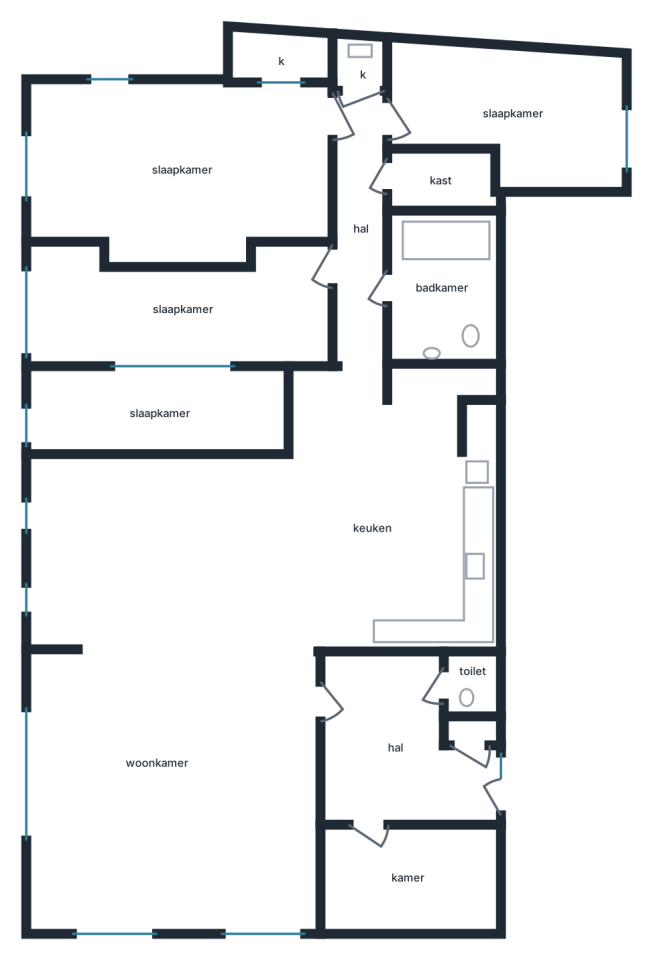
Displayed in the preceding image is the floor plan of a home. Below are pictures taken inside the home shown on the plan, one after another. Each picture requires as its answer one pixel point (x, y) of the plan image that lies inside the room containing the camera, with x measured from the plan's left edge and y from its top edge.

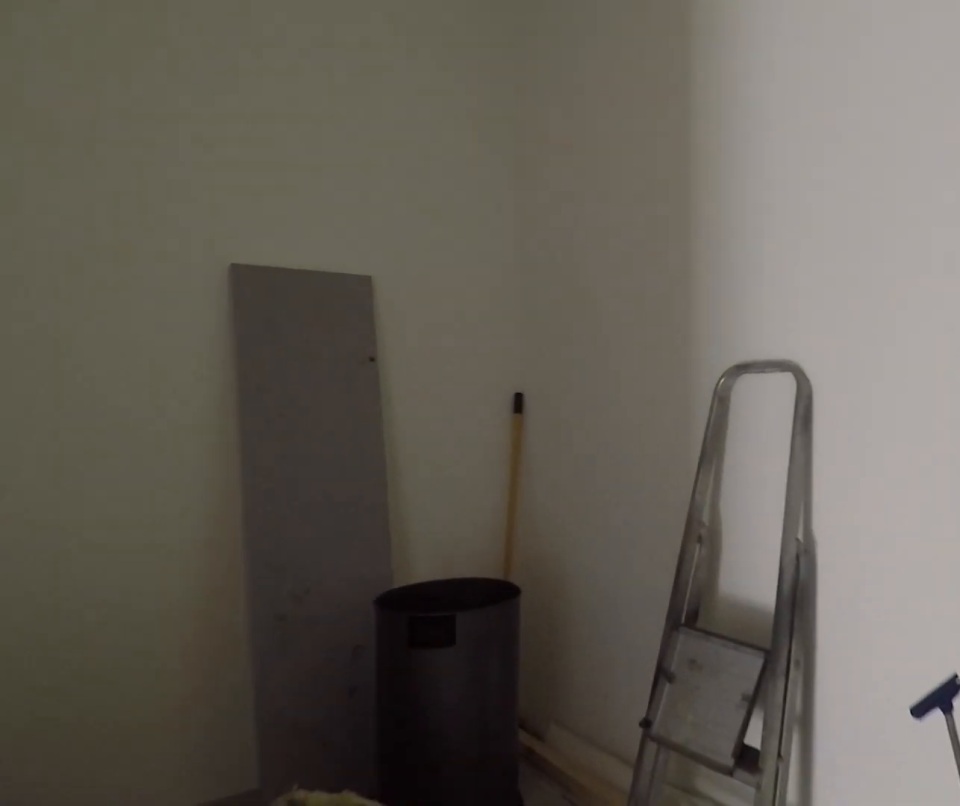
(407, 876)
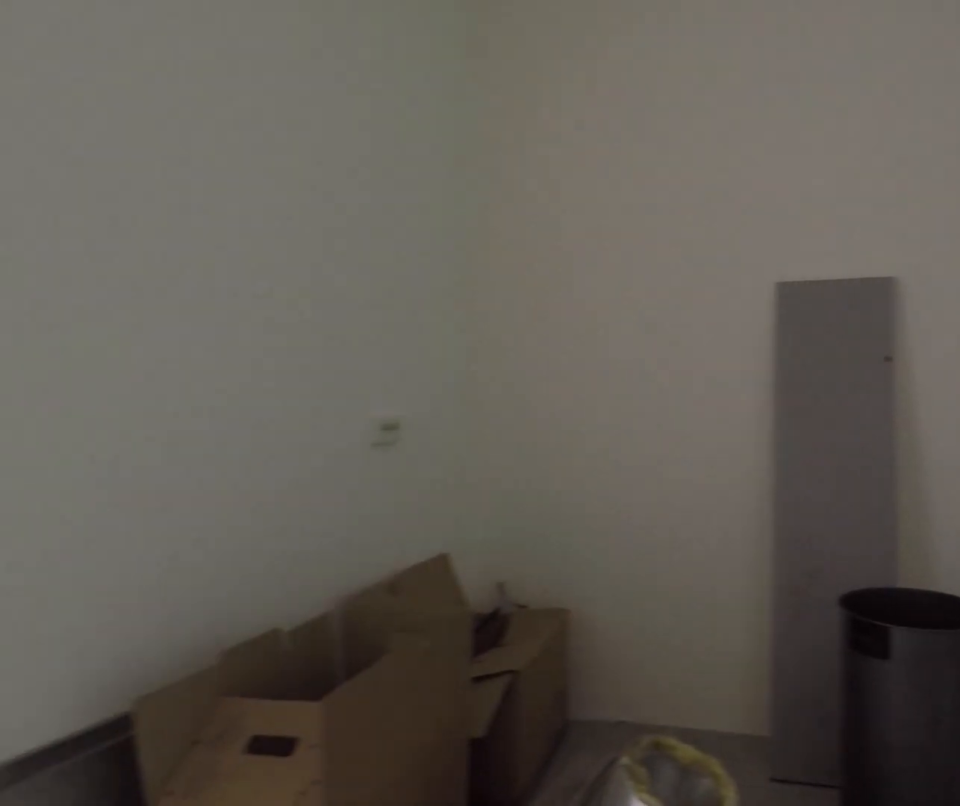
(407, 876)
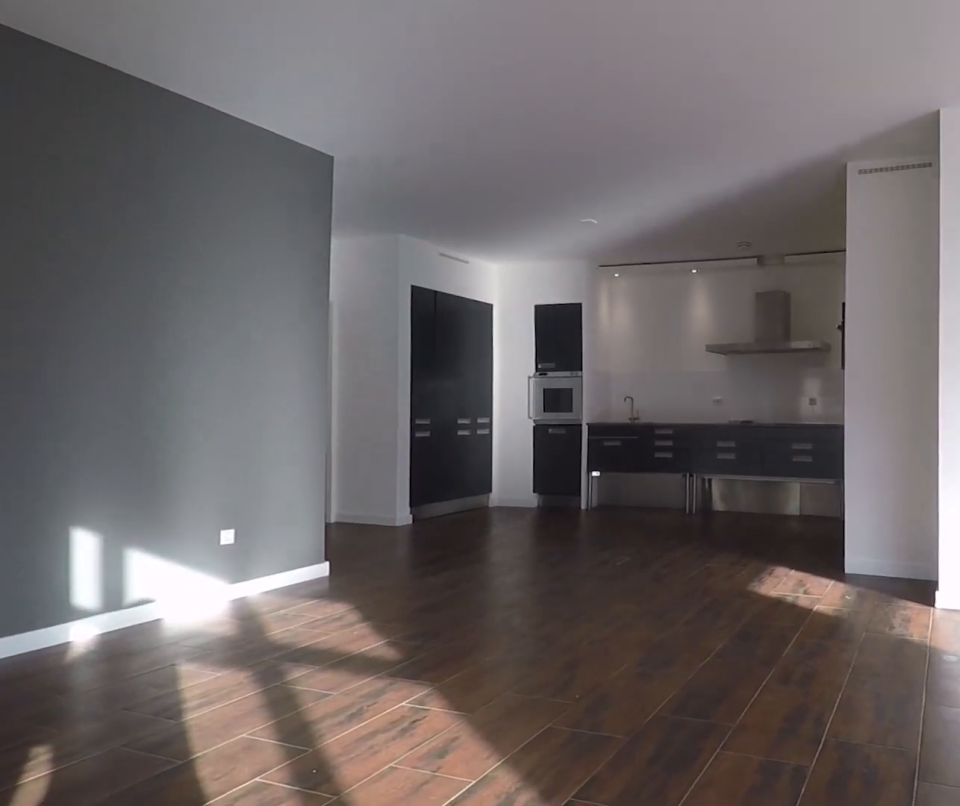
(171, 697)
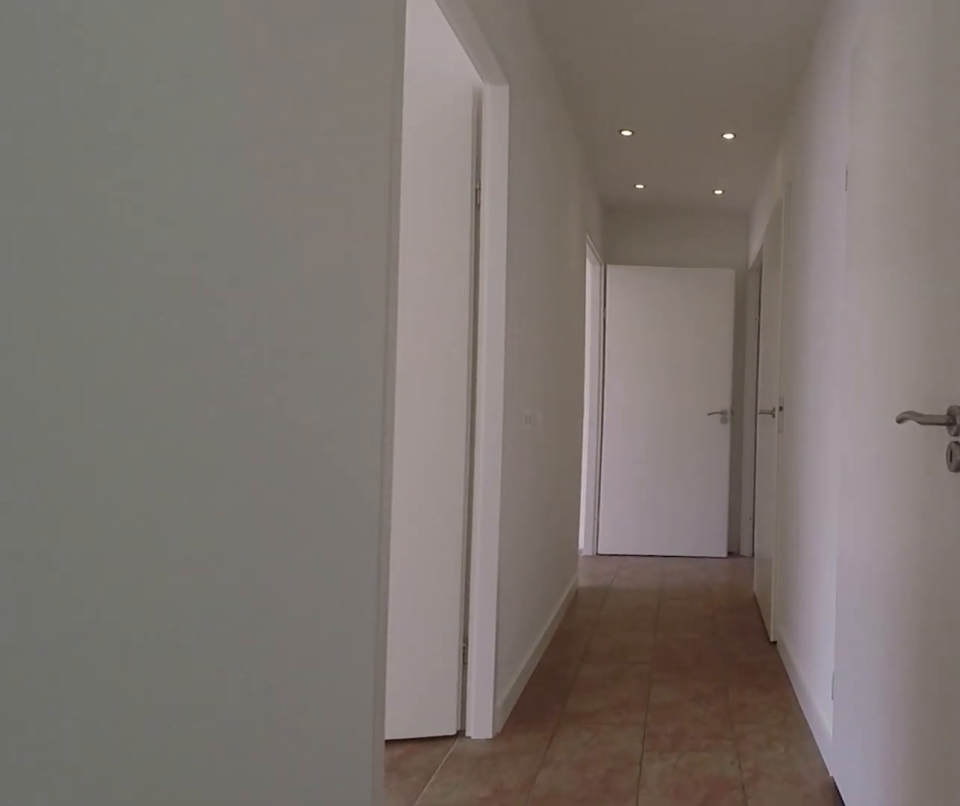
(360, 225)
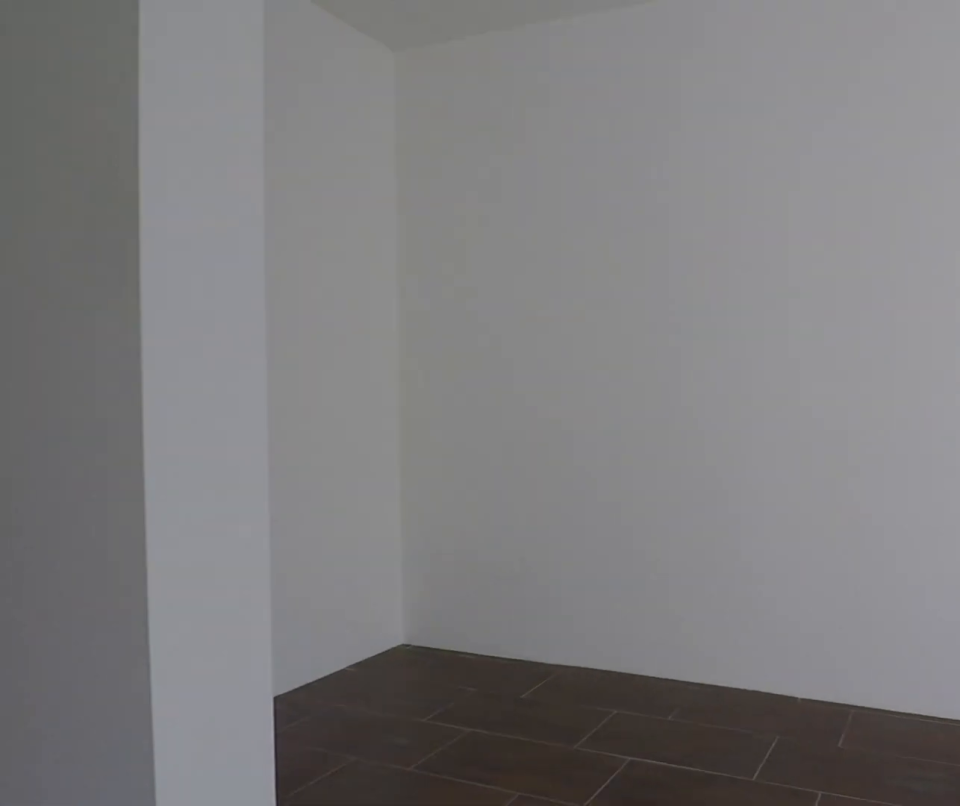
(183, 308)
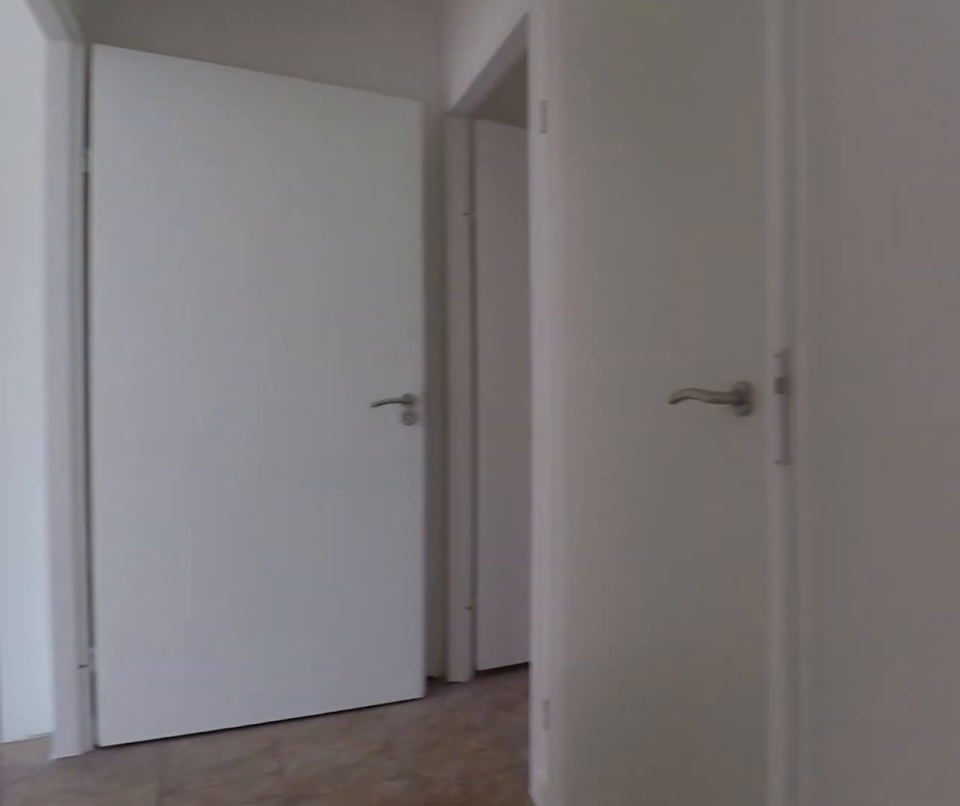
(360, 225)
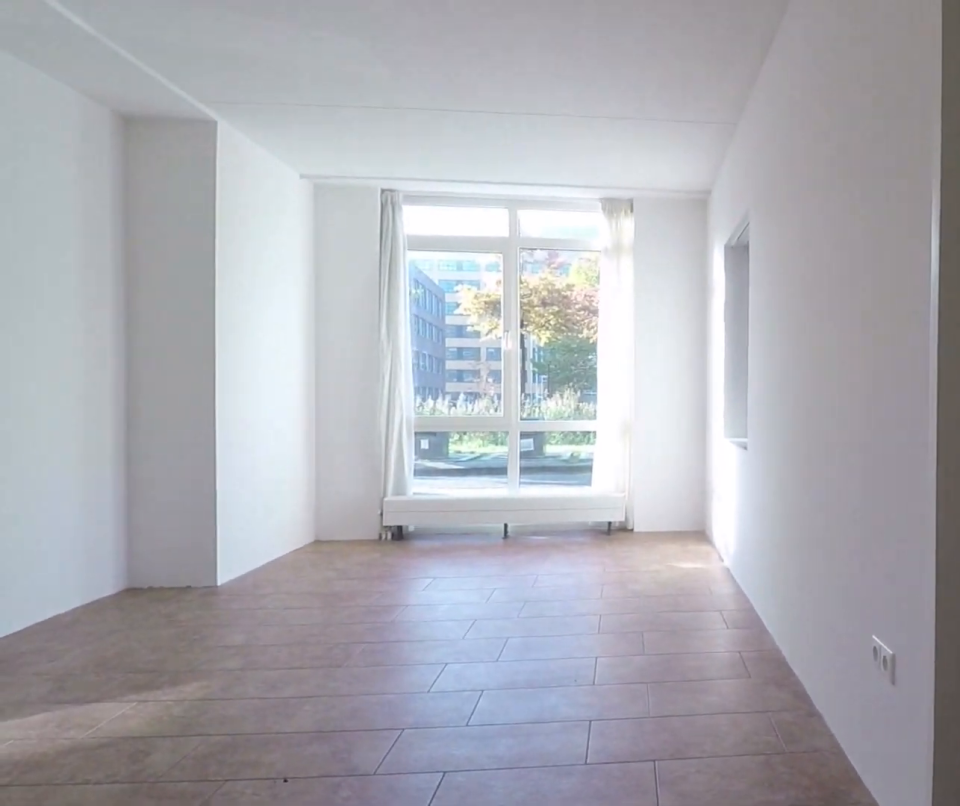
(182, 169)
